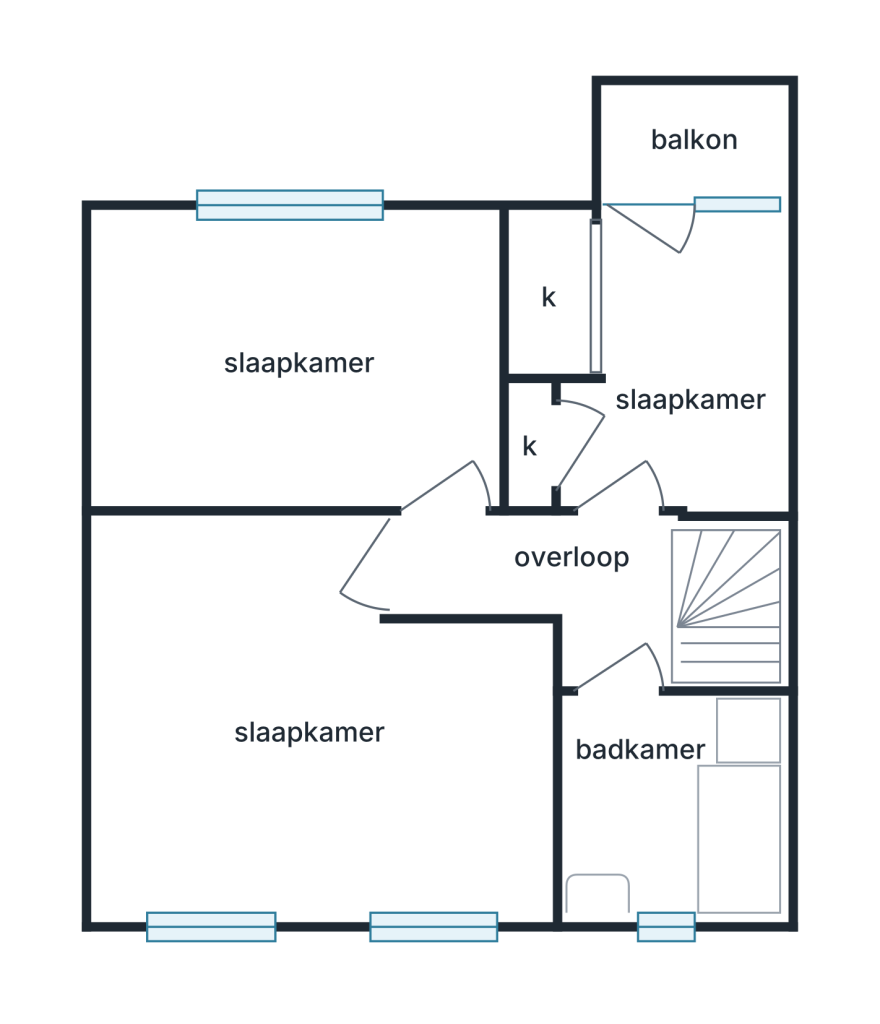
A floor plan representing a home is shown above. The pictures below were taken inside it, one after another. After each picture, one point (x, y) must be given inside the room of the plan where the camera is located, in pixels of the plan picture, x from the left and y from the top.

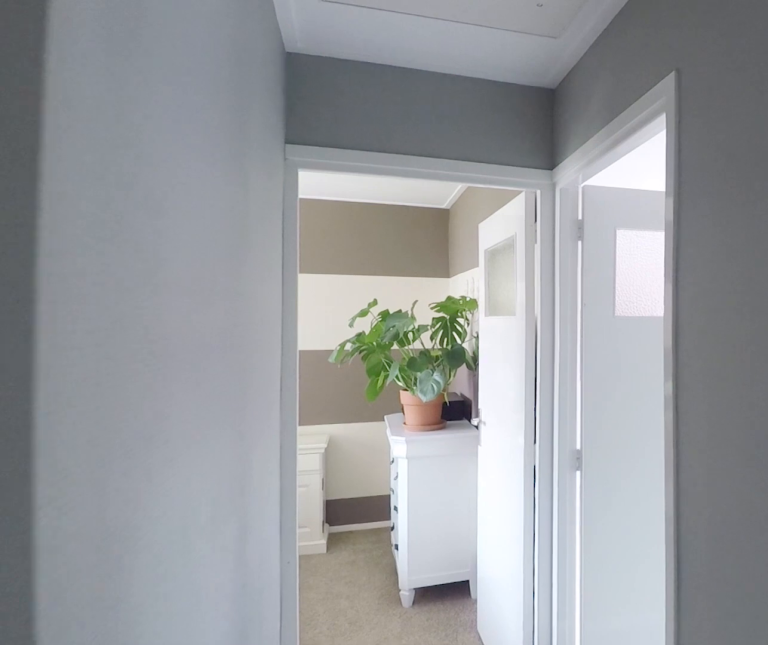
(583, 588)
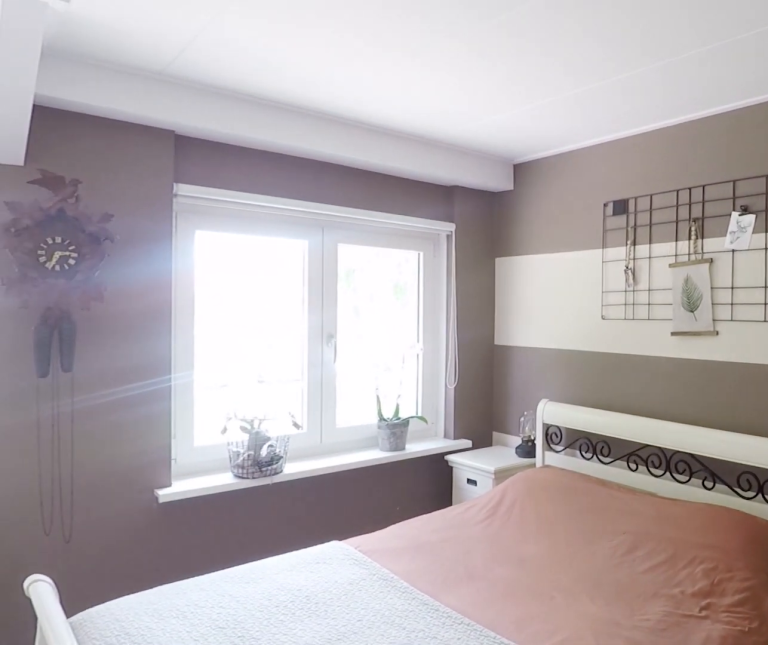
(450, 776)
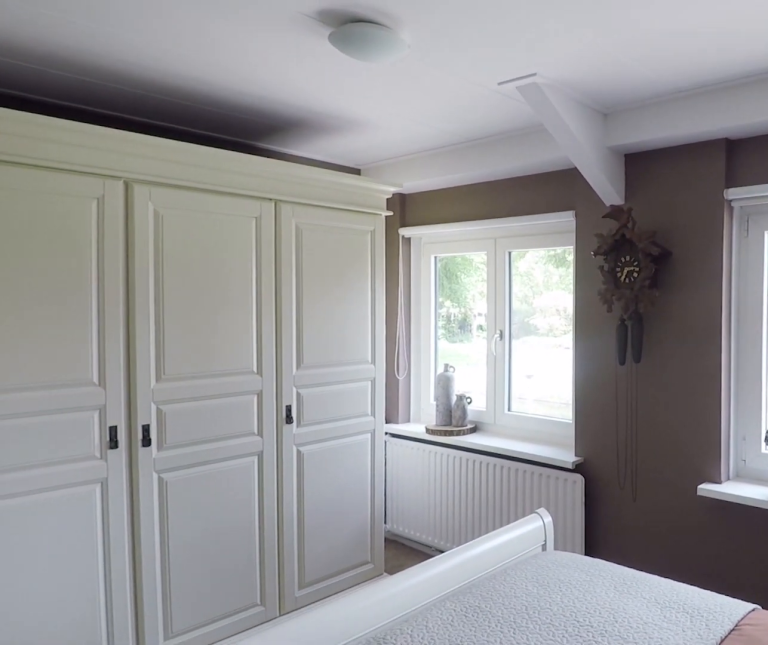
(450, 776)
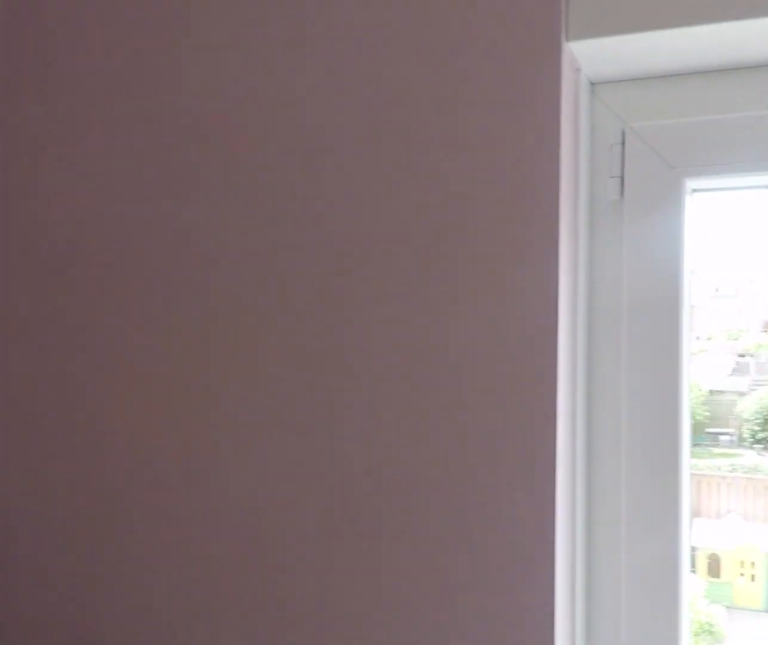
(487, 371)
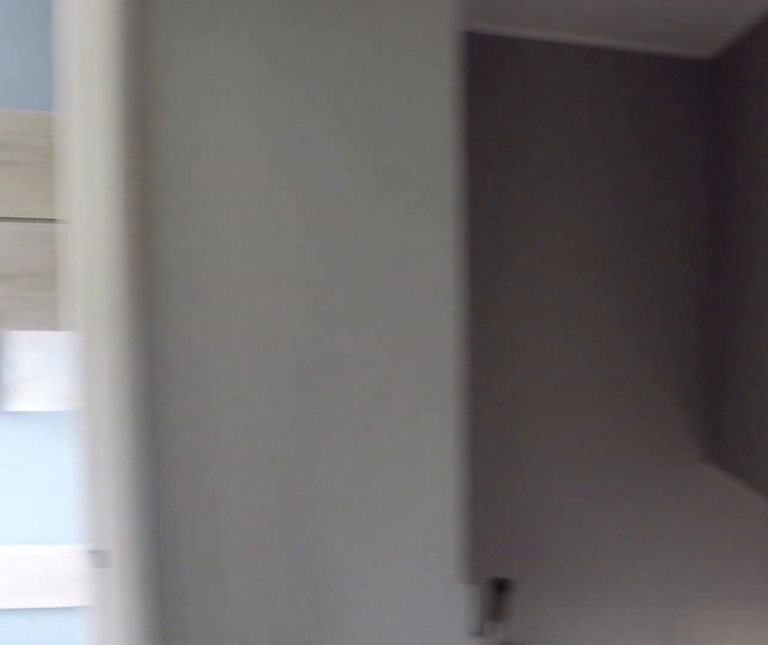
(583, 587)
